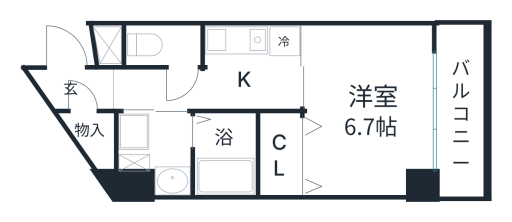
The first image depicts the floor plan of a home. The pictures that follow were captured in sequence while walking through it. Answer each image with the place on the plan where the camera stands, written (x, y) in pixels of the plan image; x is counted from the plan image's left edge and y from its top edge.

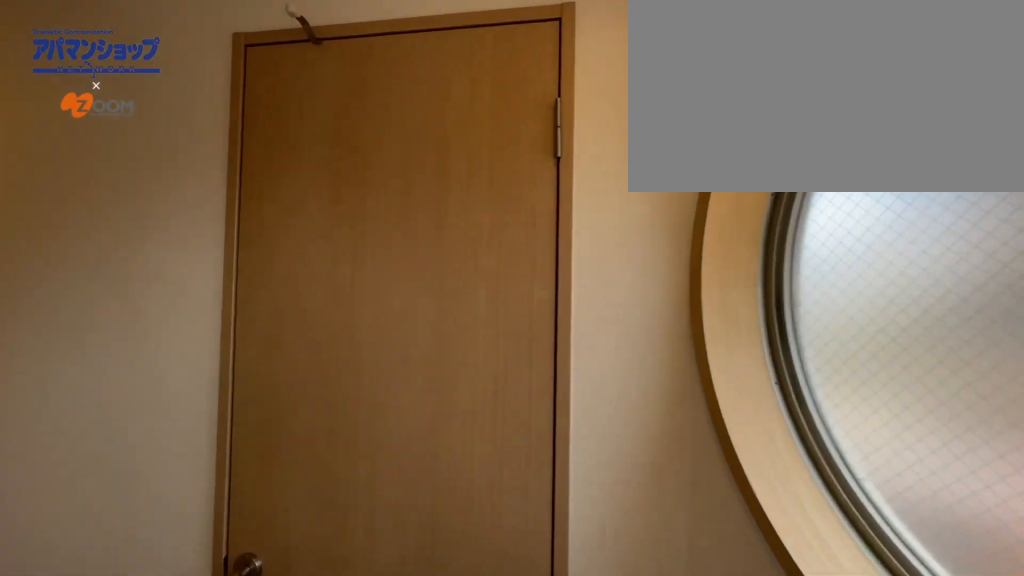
(56, 43)
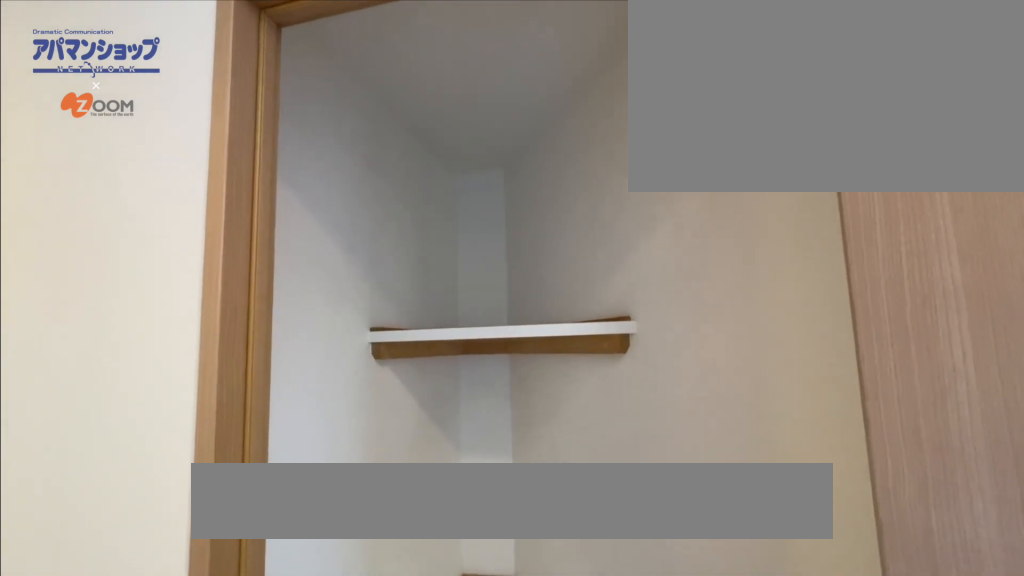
(80, 70)
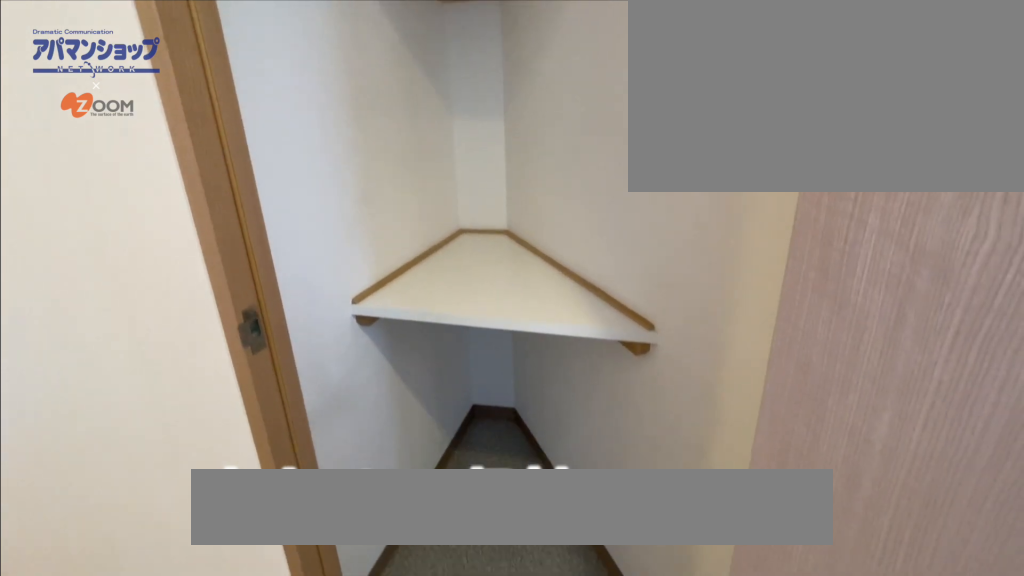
(80, 70)
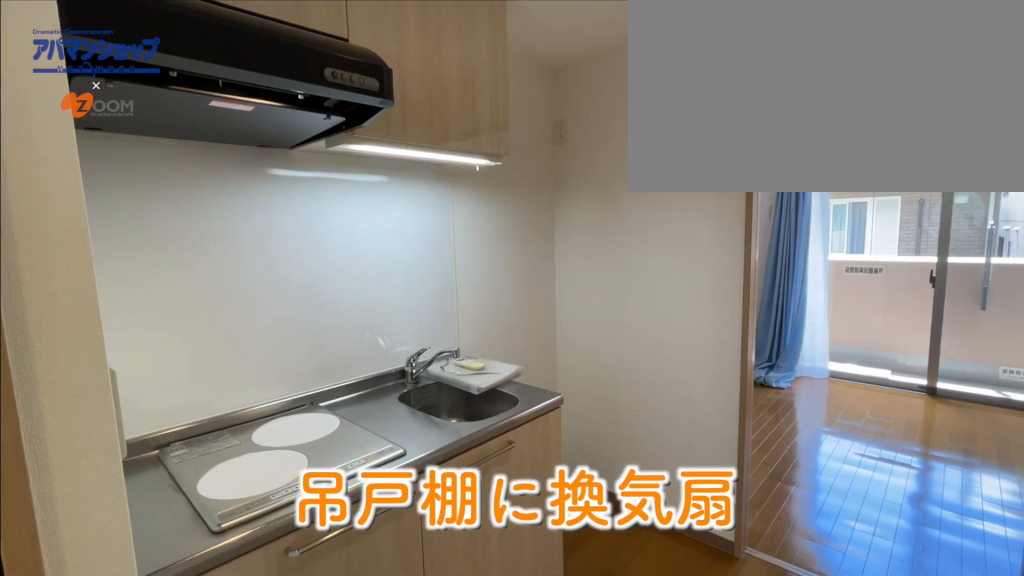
(205, 87)
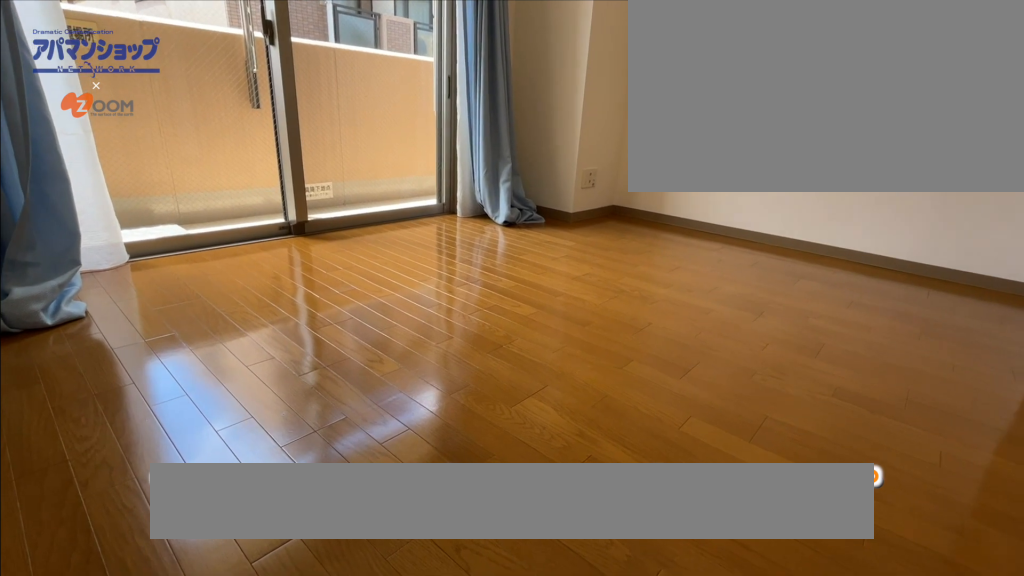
(318, 38)
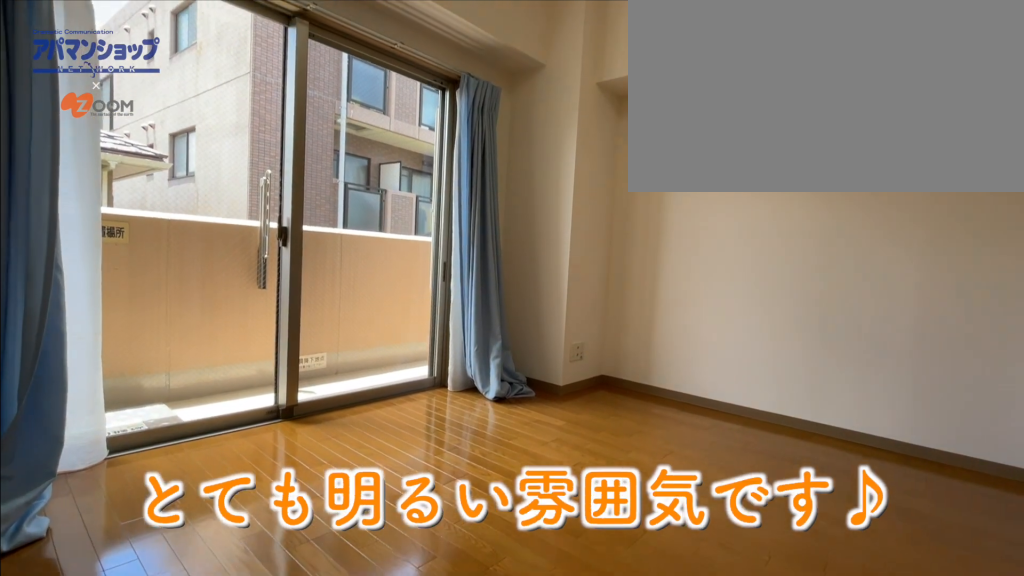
(318, 38)
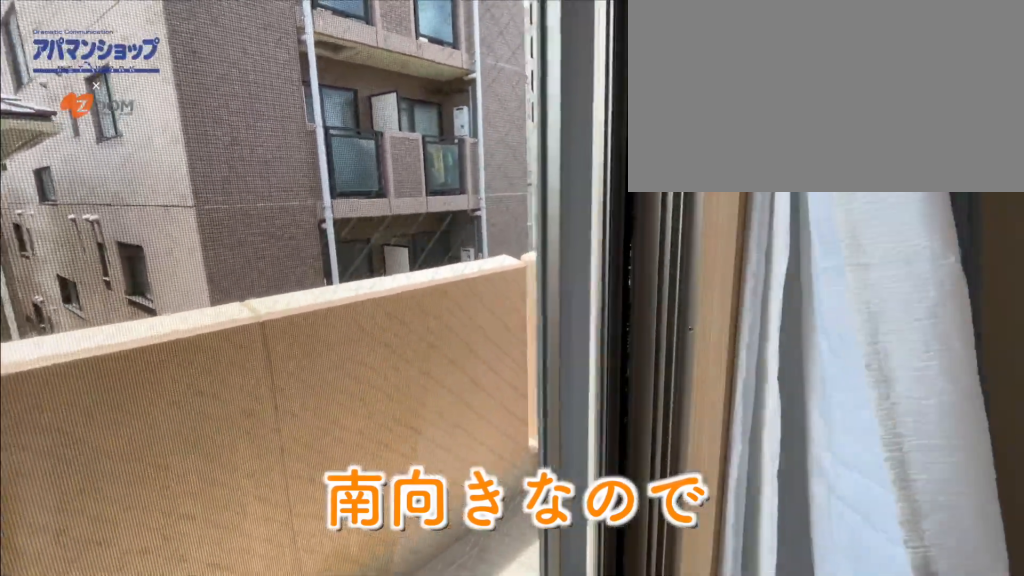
(421, 121)
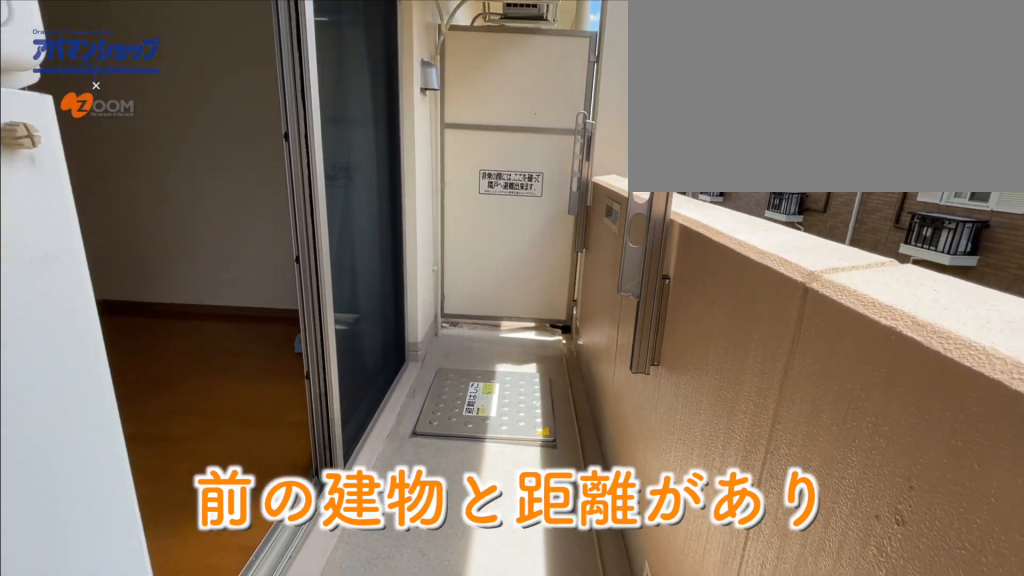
(466, 177)
